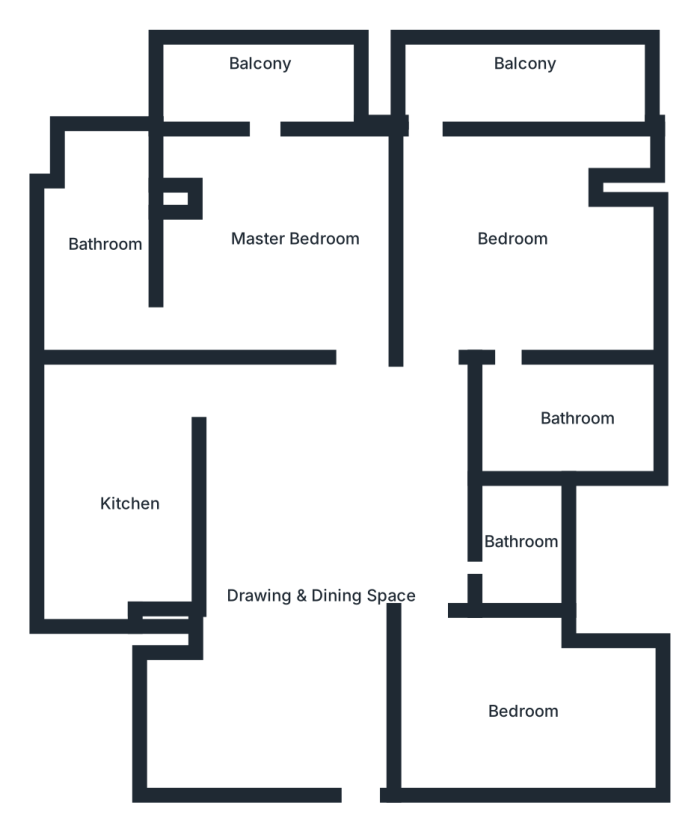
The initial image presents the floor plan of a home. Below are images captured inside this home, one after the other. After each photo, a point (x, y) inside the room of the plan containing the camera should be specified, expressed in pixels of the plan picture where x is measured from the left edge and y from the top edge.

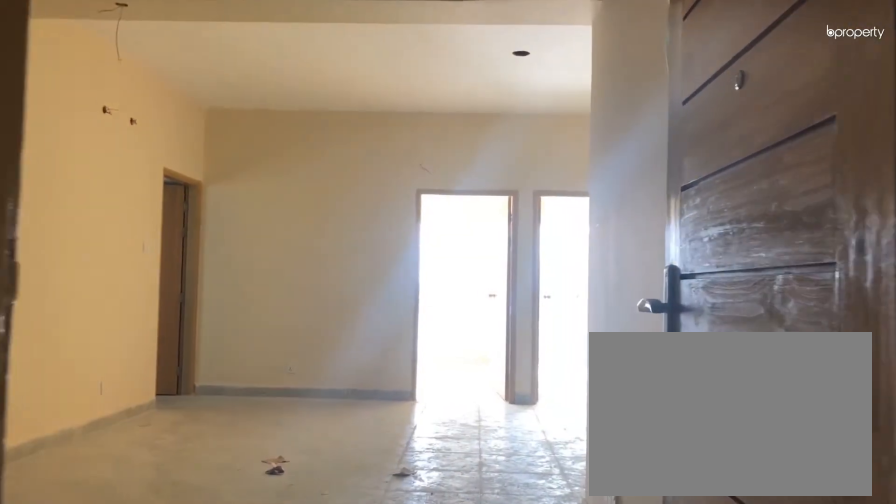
(349, 736)
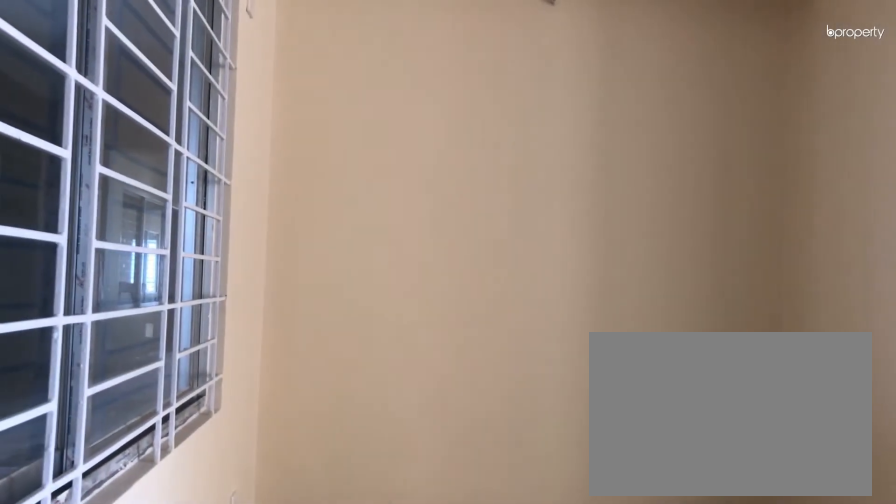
(337, 561)
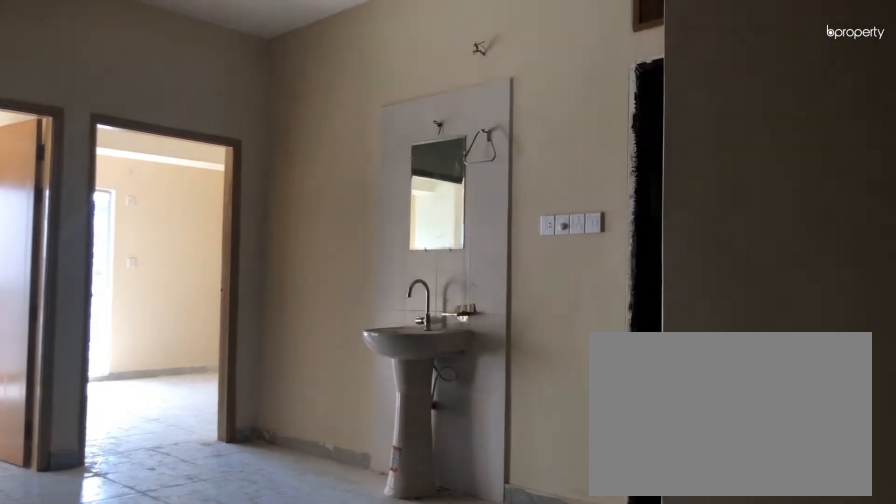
(337, 561)
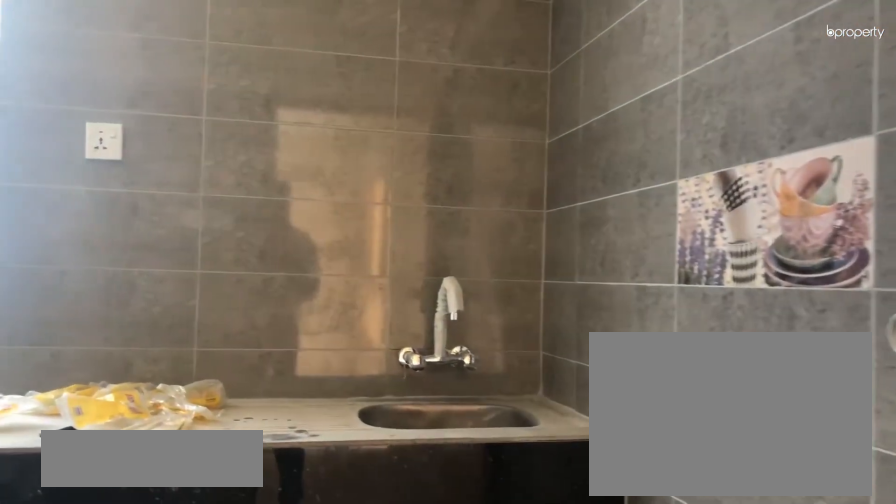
(122, 509)
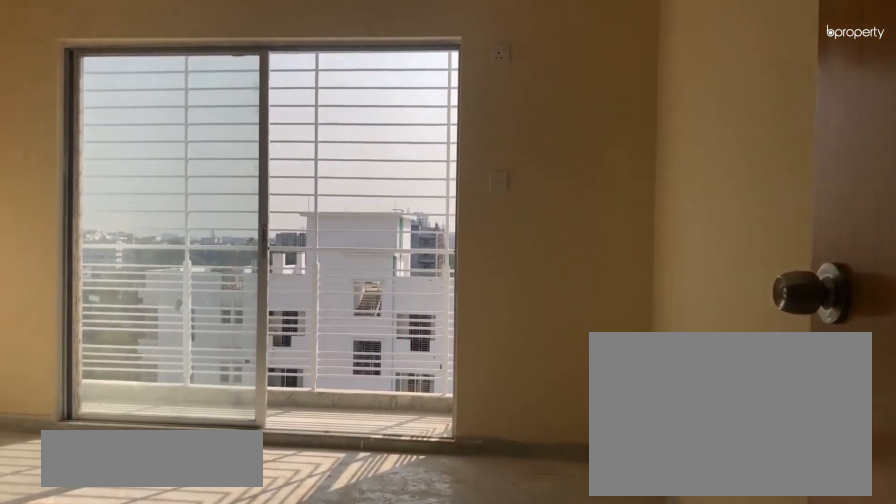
(316, 241)
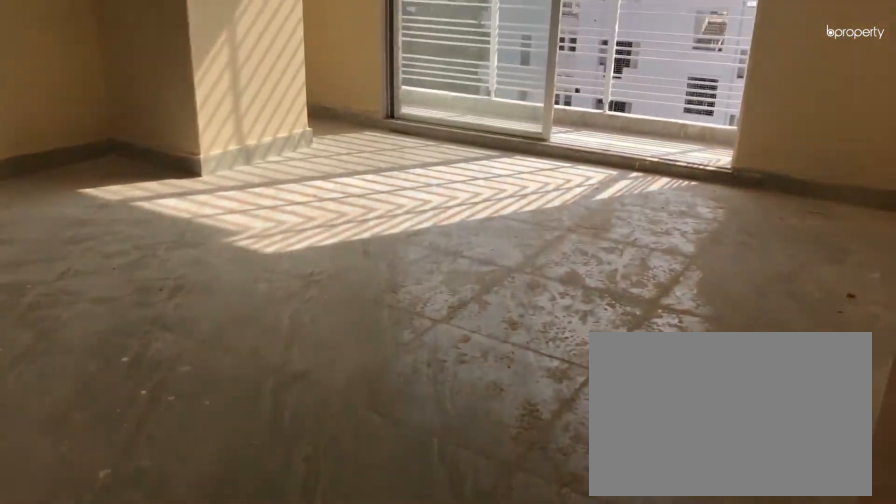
(313, 240)
